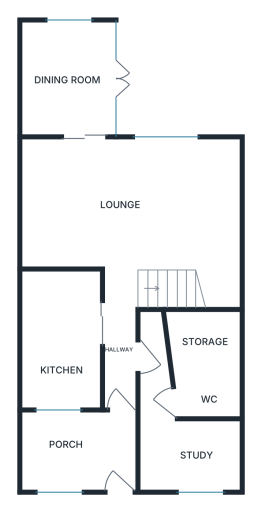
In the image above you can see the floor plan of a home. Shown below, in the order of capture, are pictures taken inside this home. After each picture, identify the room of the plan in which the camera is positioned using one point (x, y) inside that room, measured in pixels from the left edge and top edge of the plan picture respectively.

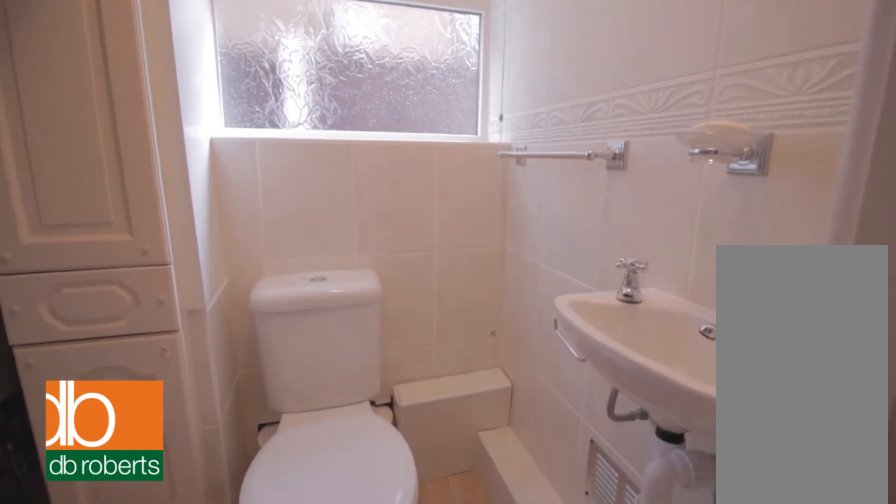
(205, 362)
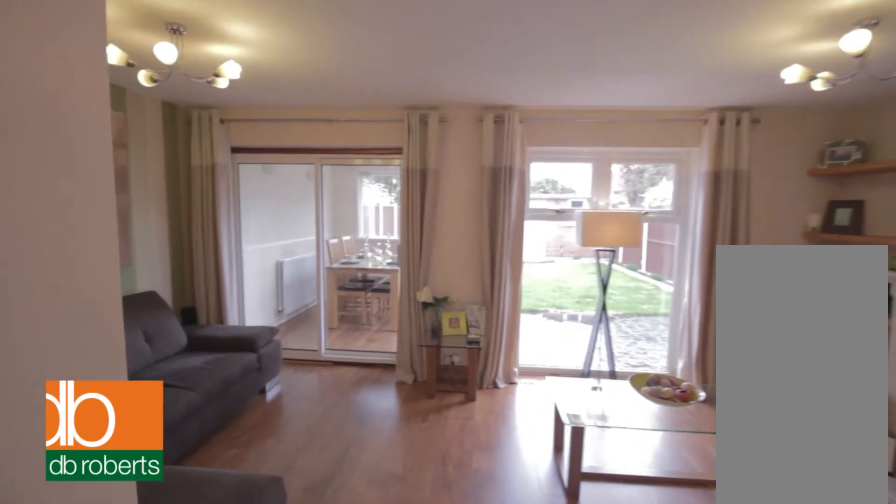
(131, 218)
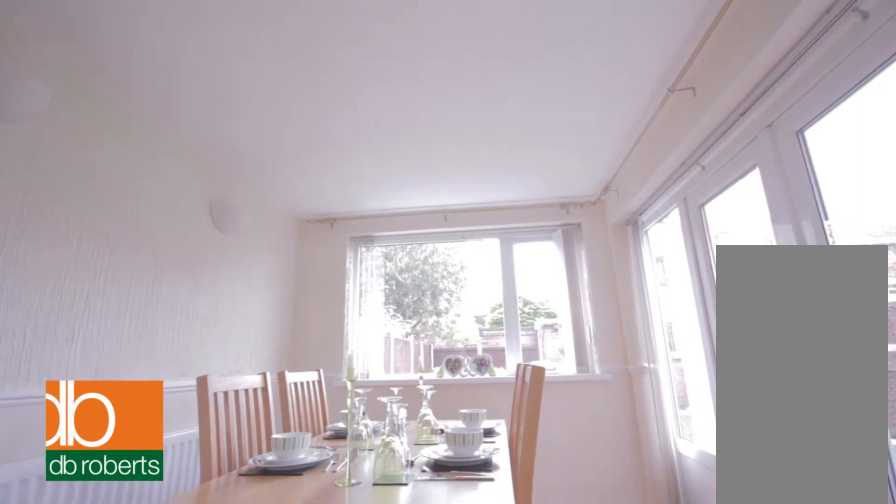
(68, 80)
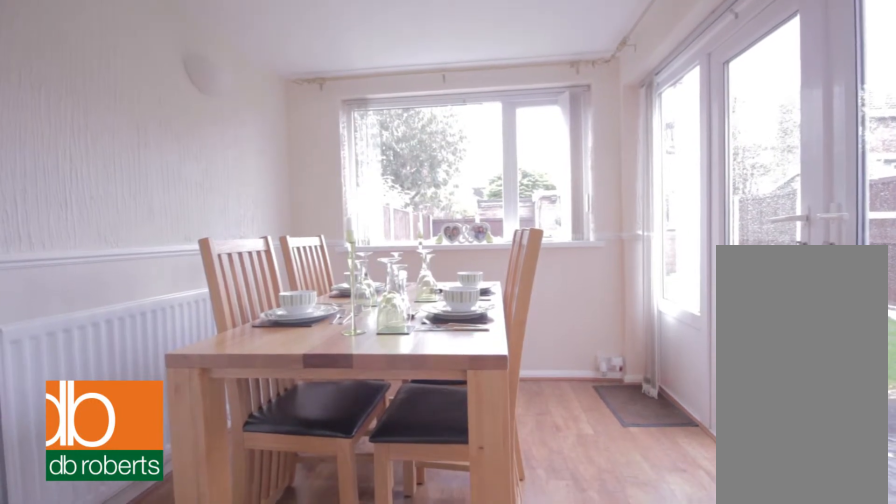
(68, 80)
